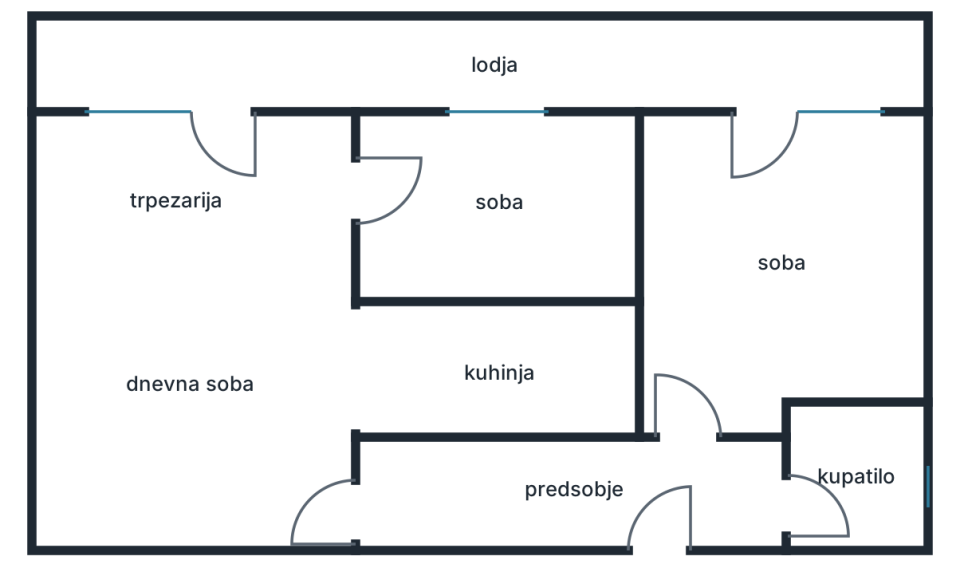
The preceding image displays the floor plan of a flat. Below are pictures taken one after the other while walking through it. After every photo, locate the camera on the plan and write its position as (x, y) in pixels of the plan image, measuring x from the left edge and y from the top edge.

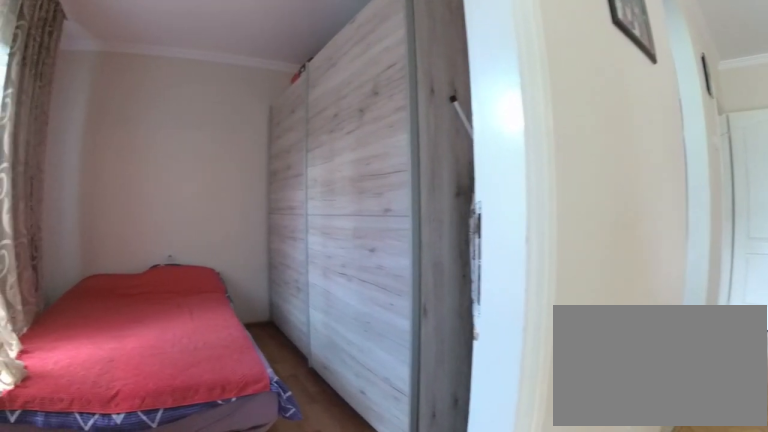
(264, 206)
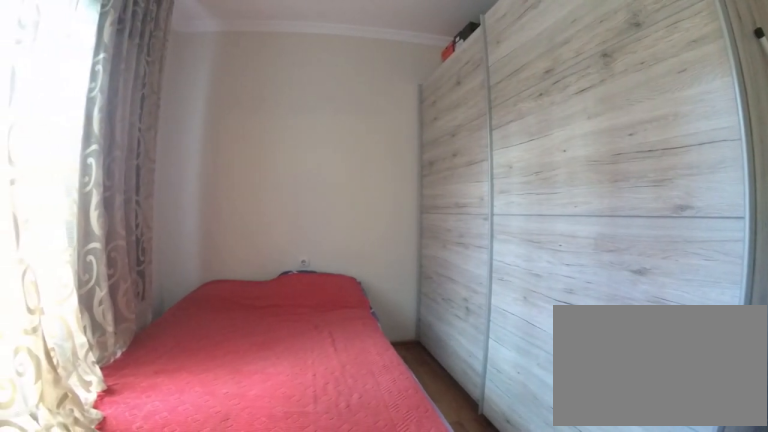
(334, 210)
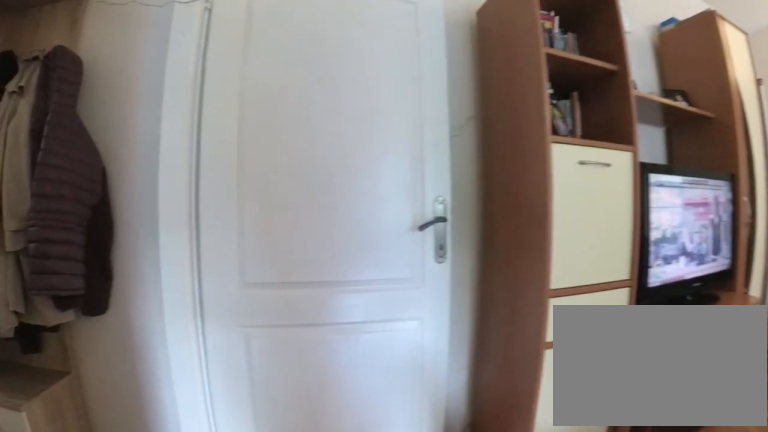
(307, 395)
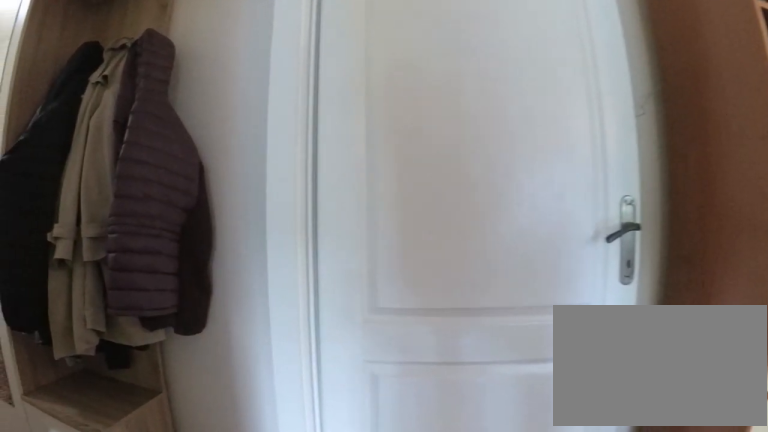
(299, 420)
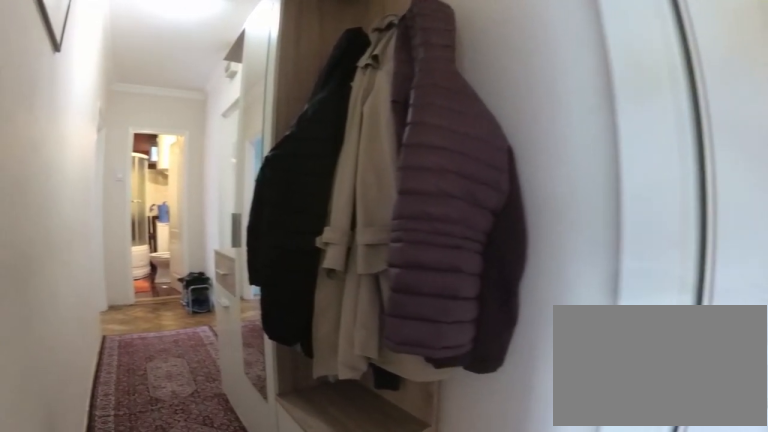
(301, 447)
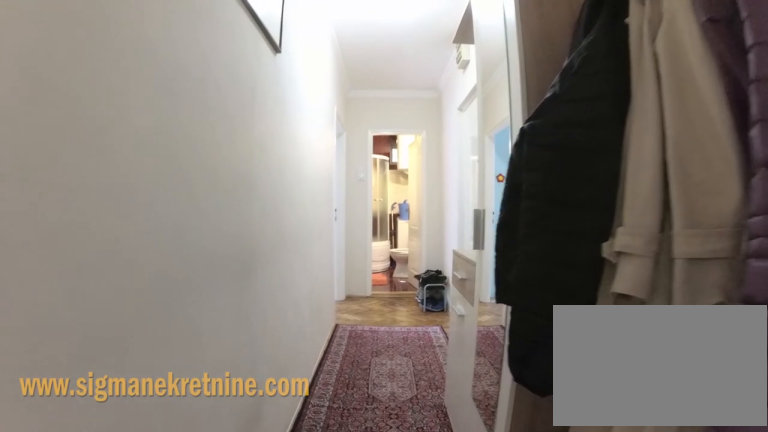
(321, 486)
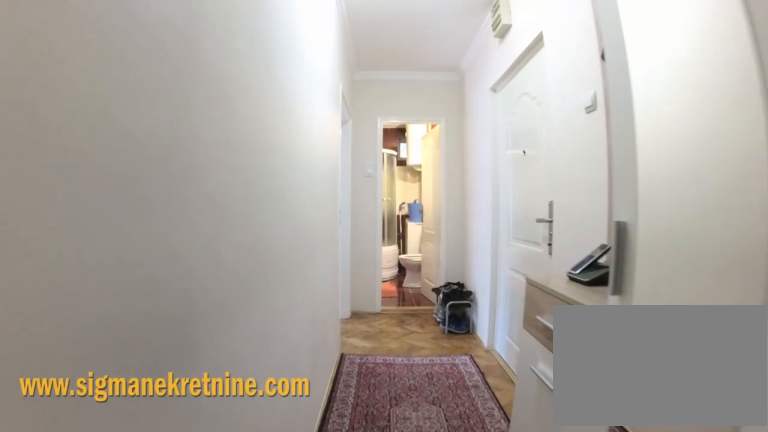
(394, 486)
